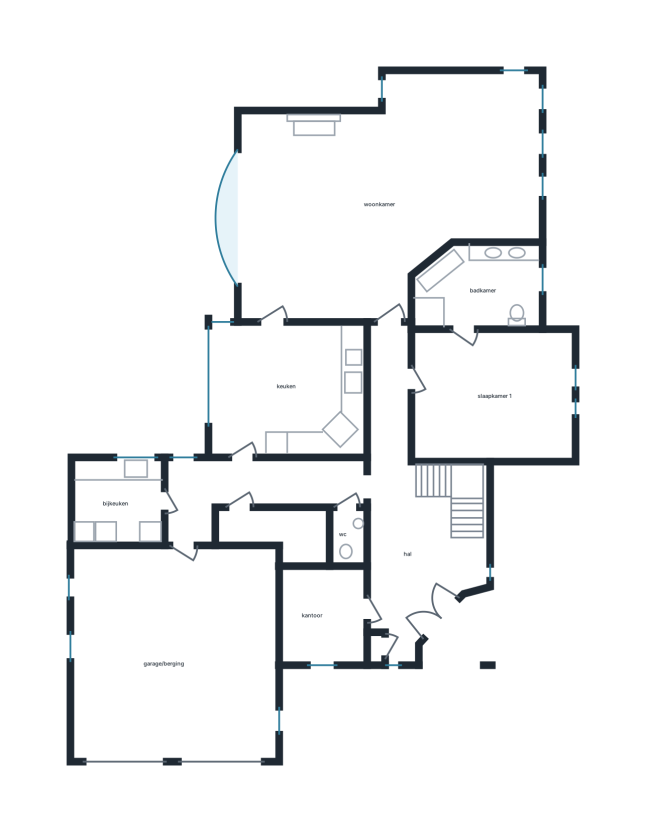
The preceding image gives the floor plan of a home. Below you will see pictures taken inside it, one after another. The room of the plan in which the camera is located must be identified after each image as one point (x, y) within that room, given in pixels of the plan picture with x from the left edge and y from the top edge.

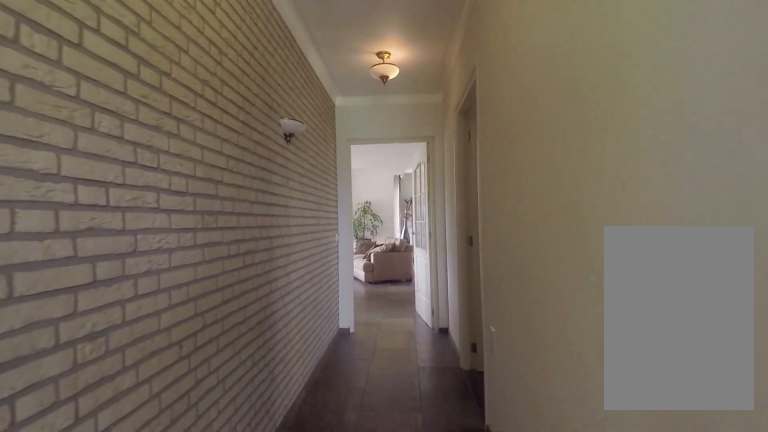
(407, 515)
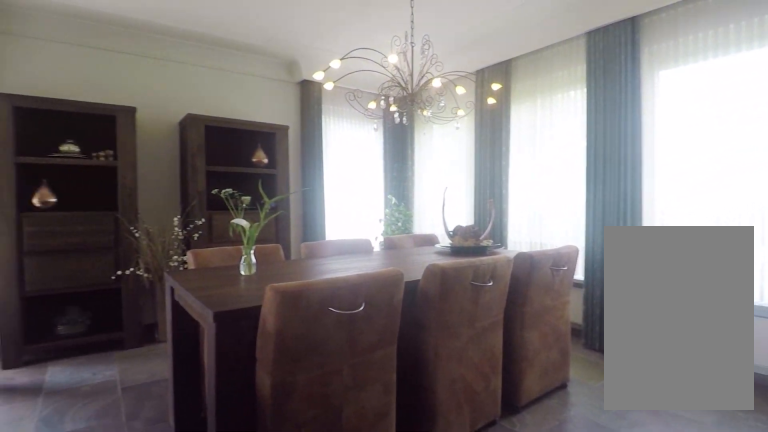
(376, 194)
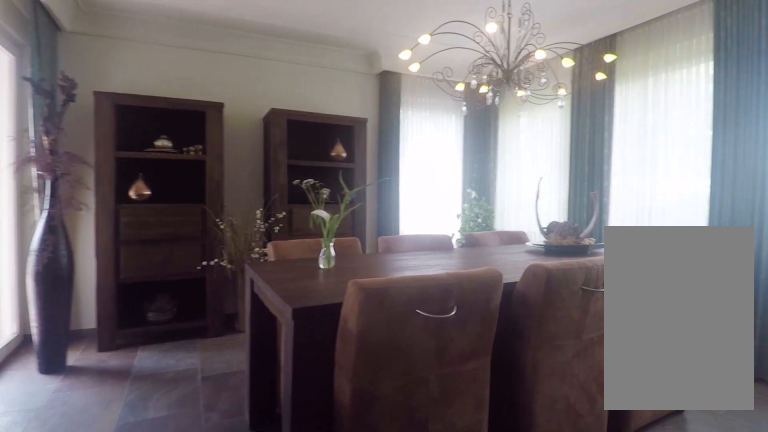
(376, 194)
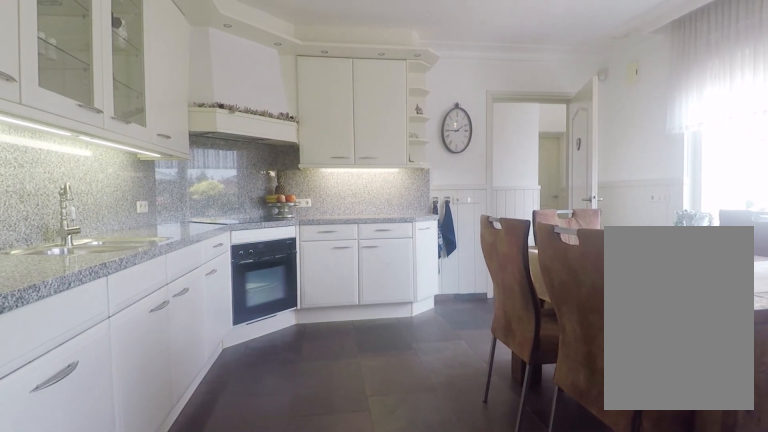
(288, 388)
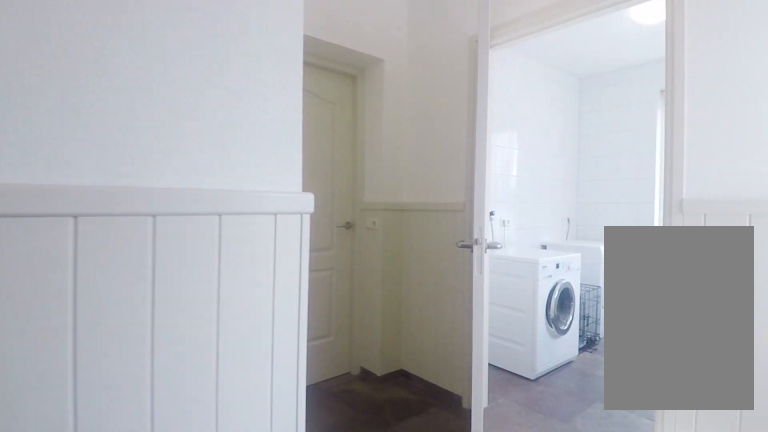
(250, 489)
